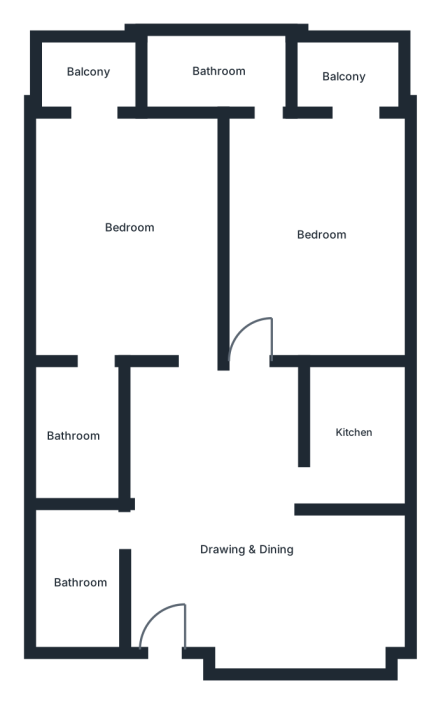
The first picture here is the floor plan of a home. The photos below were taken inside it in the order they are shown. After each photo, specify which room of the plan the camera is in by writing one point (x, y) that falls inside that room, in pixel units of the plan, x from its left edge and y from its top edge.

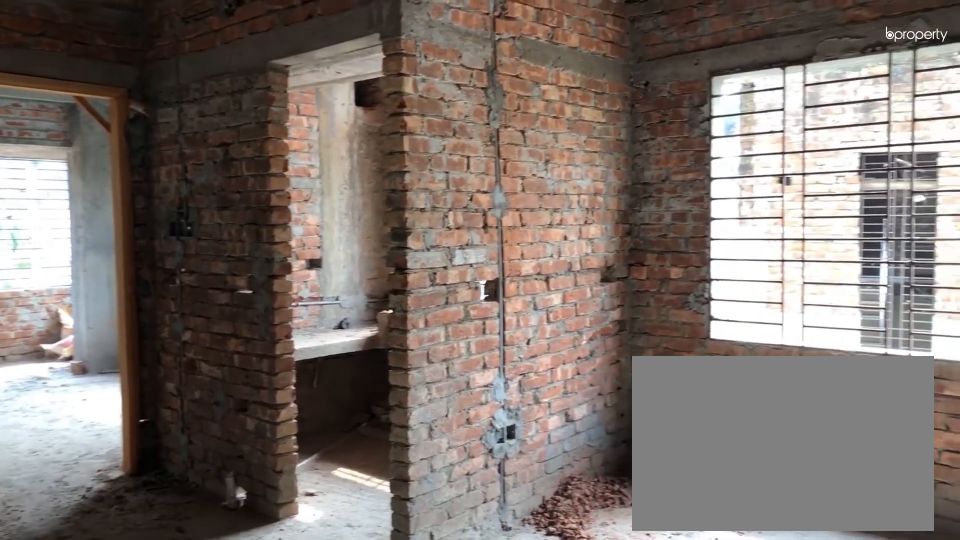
(248, 542)
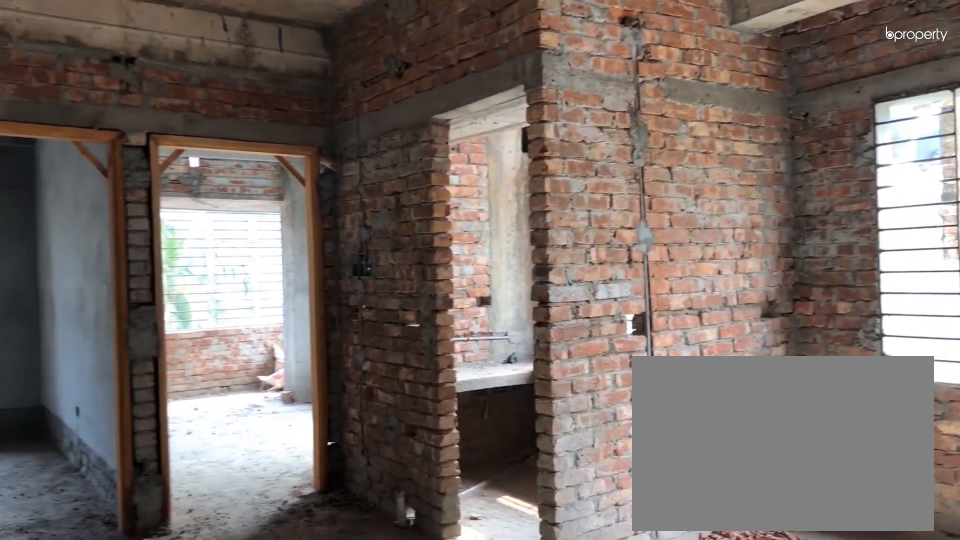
(248, 542)
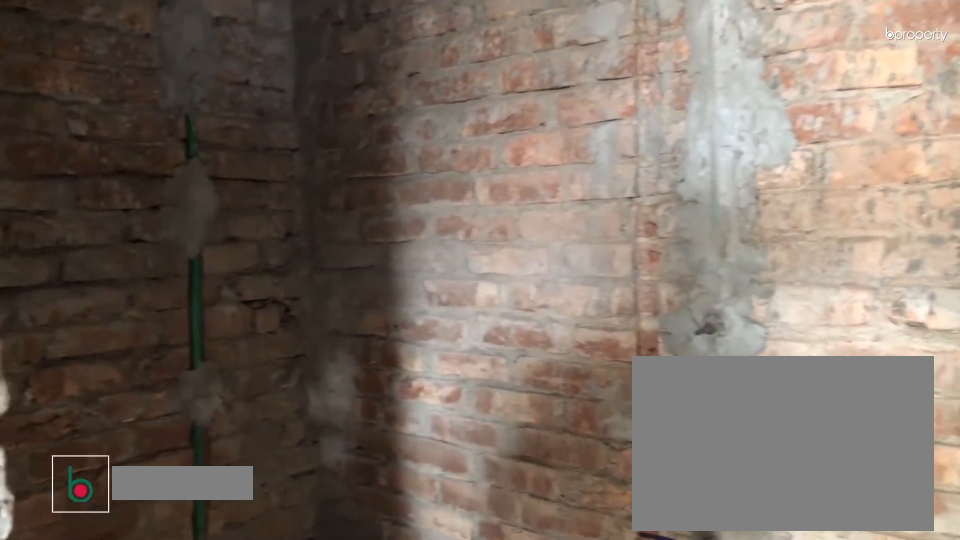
(78, 578)
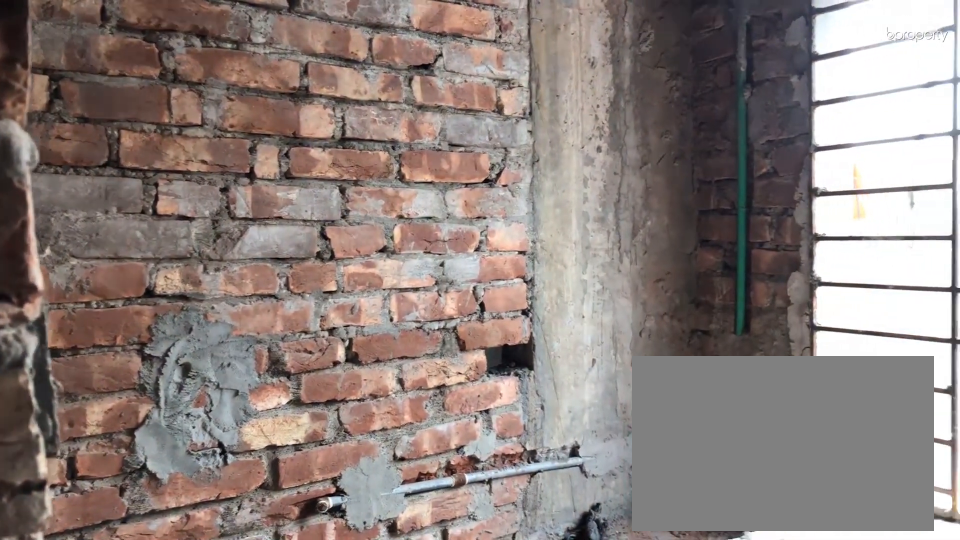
(349, 436)
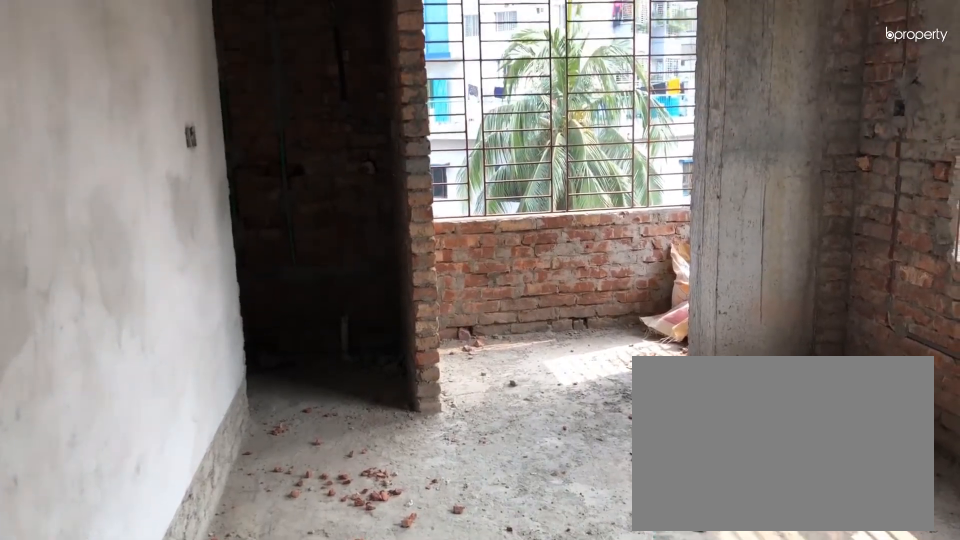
(314, 237)
